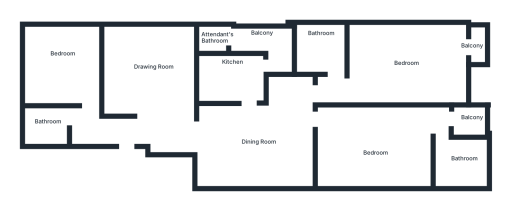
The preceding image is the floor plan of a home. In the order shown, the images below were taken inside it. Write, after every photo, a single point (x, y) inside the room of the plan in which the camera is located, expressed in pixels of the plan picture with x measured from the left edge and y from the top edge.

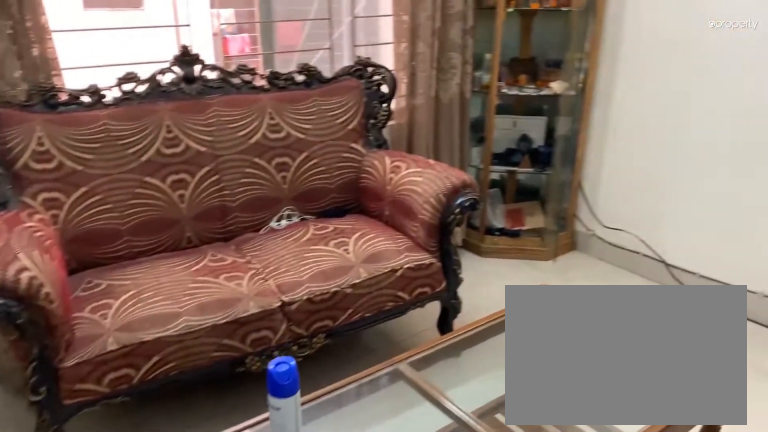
(150, 81)
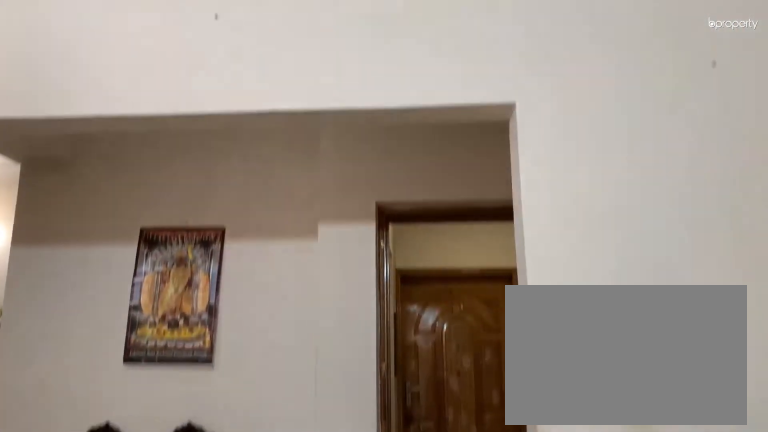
(150, 81)
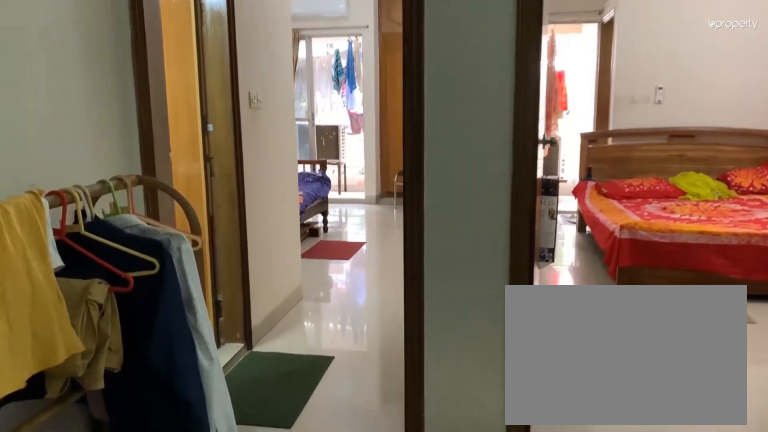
(256, 147)
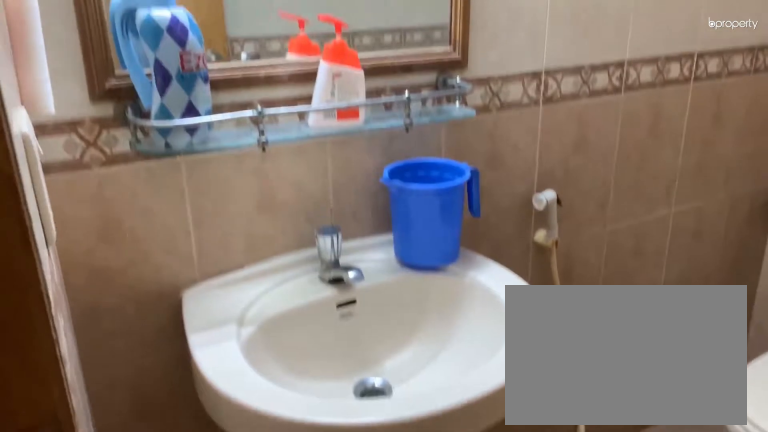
(47, 122)
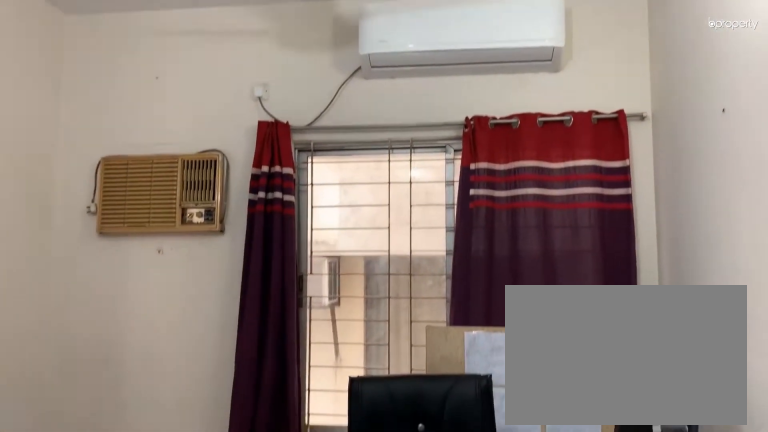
(68, 68)
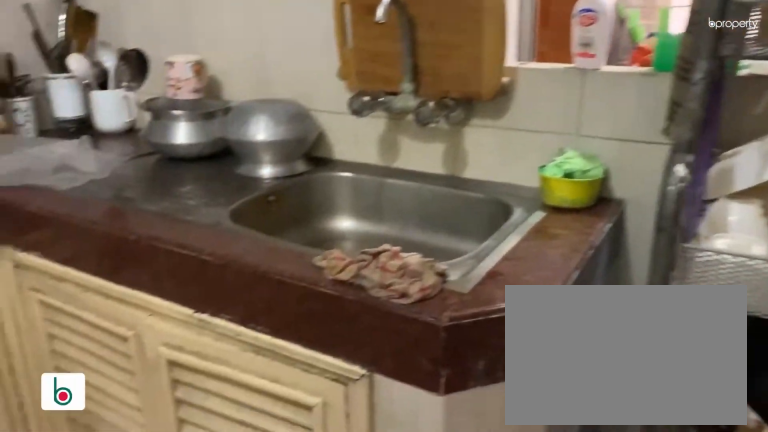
(240, 75)
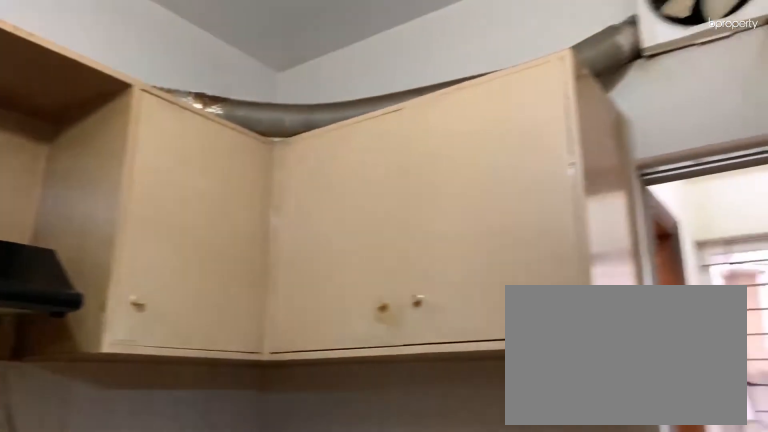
(240, 75)
